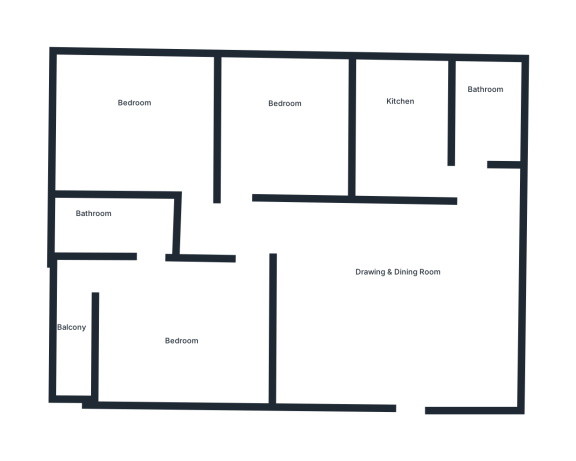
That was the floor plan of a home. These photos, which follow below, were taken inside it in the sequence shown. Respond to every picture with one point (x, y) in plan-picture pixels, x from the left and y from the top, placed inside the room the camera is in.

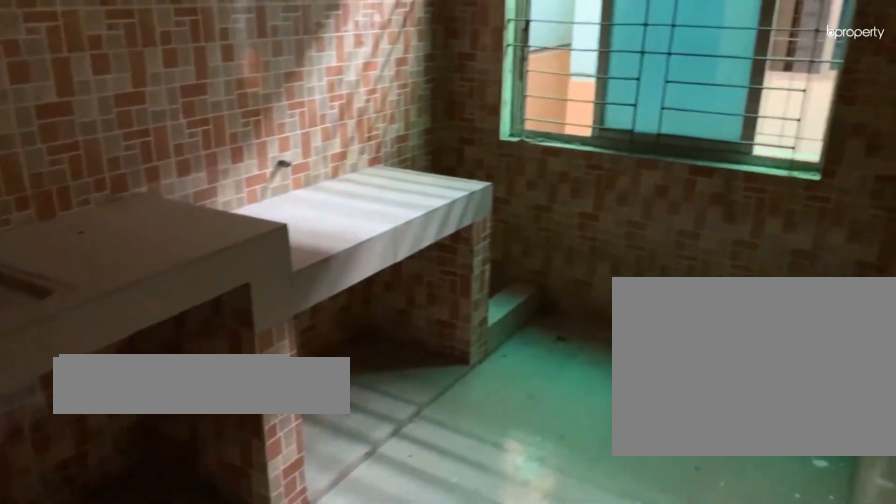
(401, 131)
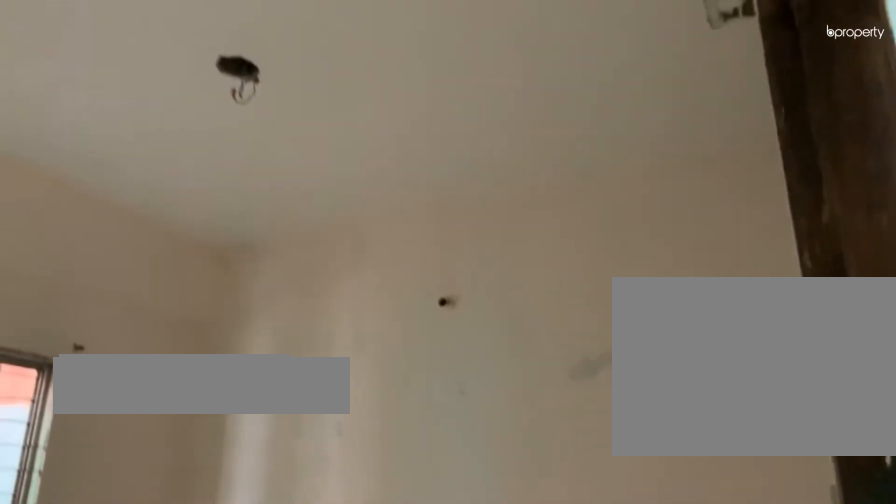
(287, 127)
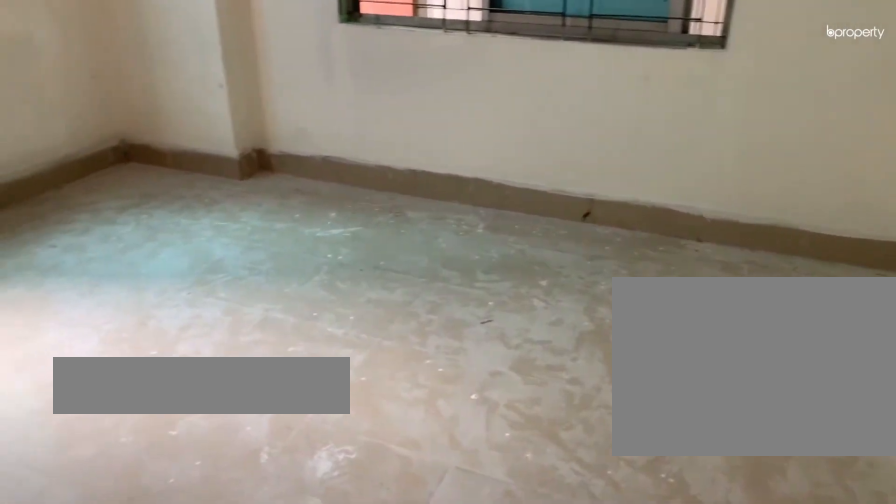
(132, 126)
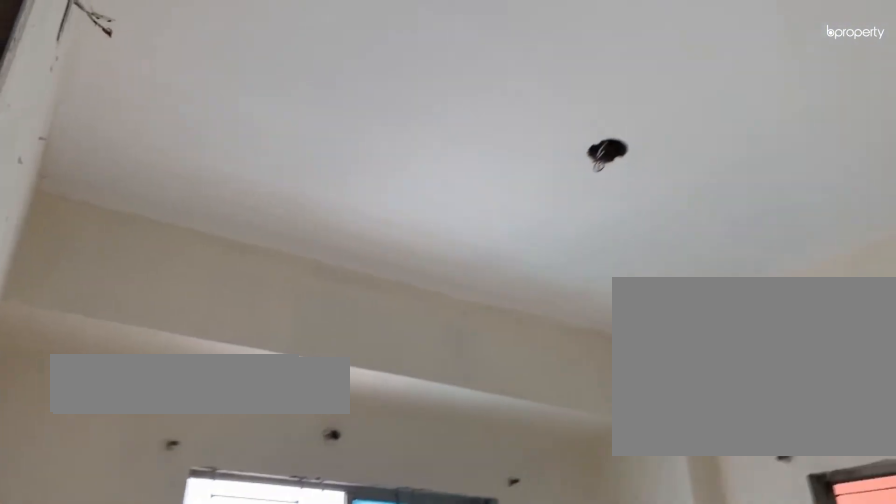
(132, 126)
